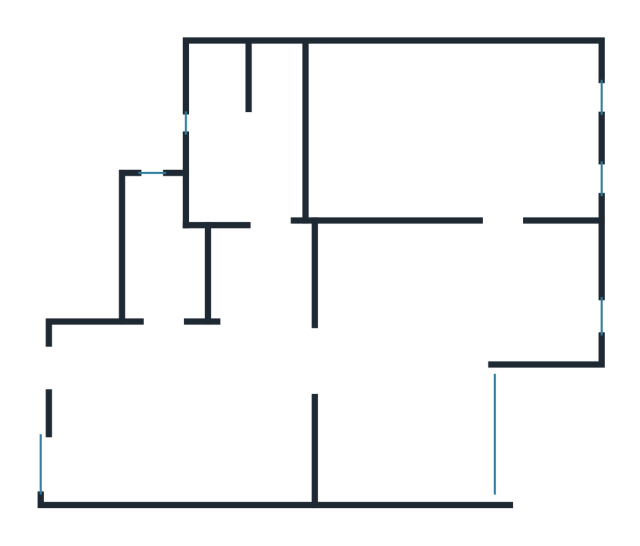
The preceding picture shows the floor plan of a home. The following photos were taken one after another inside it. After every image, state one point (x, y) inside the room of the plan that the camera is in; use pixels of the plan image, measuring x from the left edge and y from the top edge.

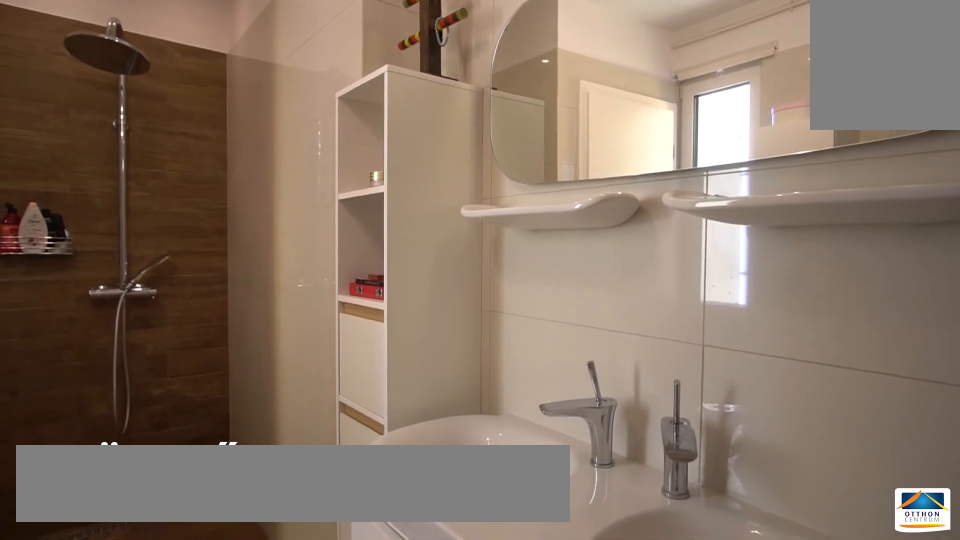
(247, 164)
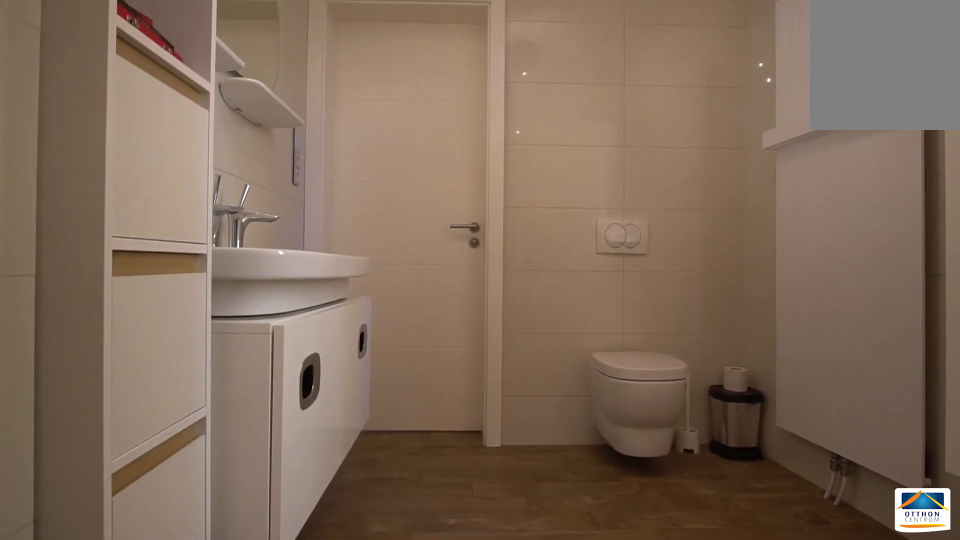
(247, 165)
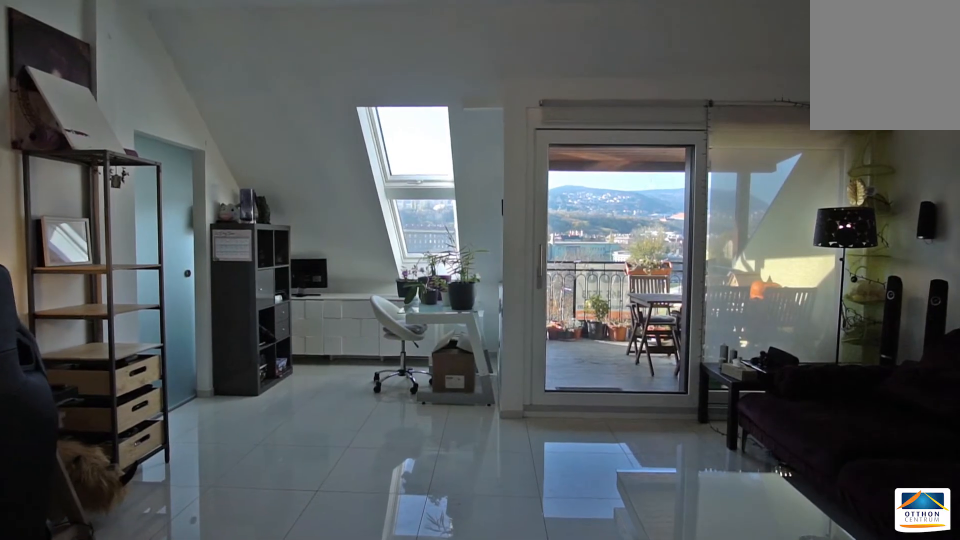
(447, 352)
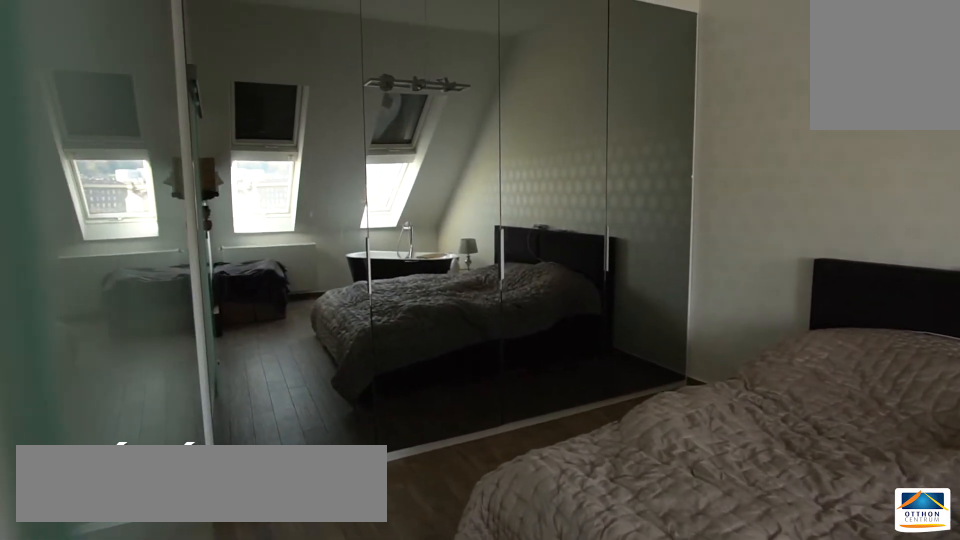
(456, 134)
